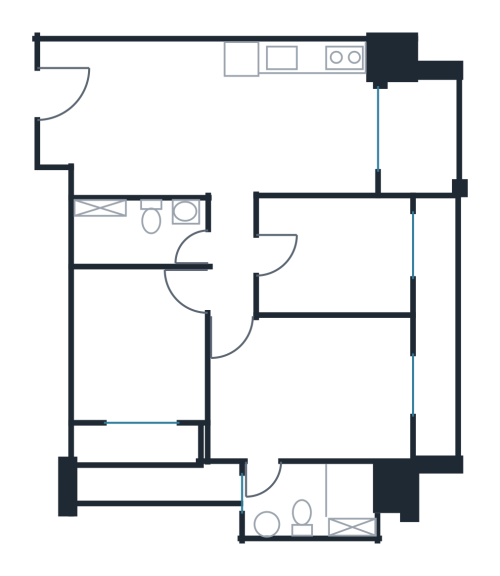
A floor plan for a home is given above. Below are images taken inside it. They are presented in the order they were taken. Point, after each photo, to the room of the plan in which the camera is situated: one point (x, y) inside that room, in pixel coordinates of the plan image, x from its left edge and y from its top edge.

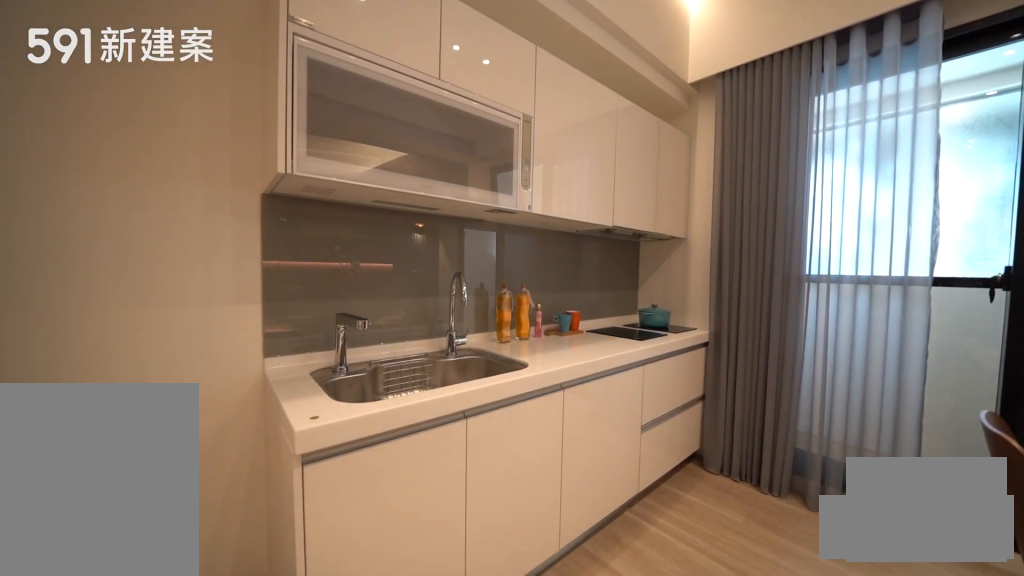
(296, 74)
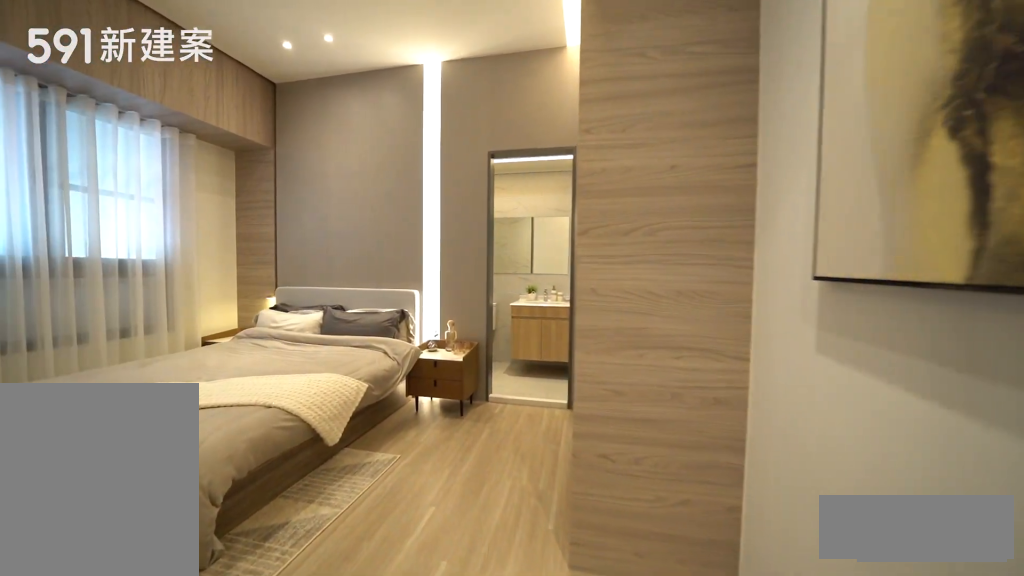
(313, 387)
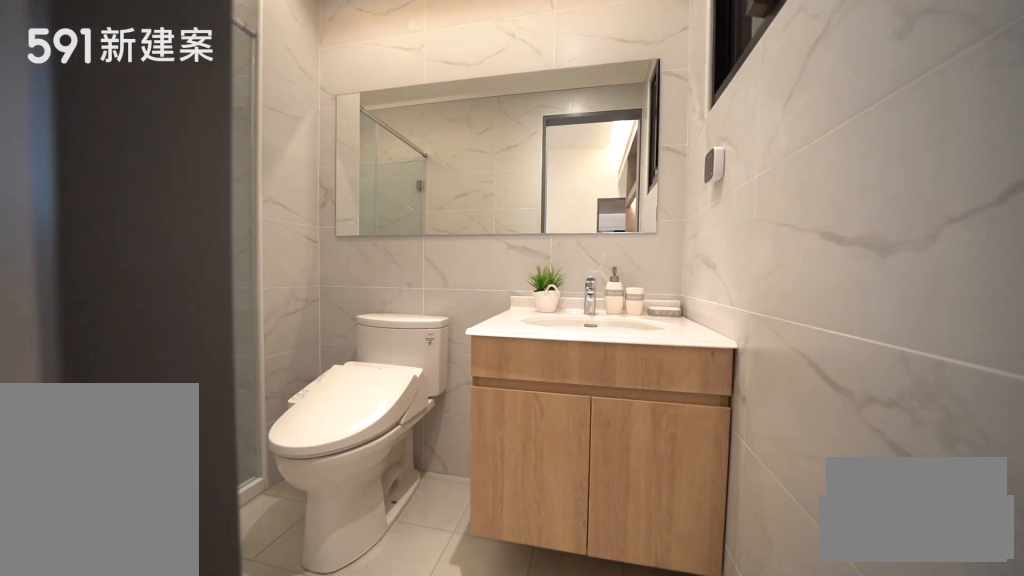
(307, 499)
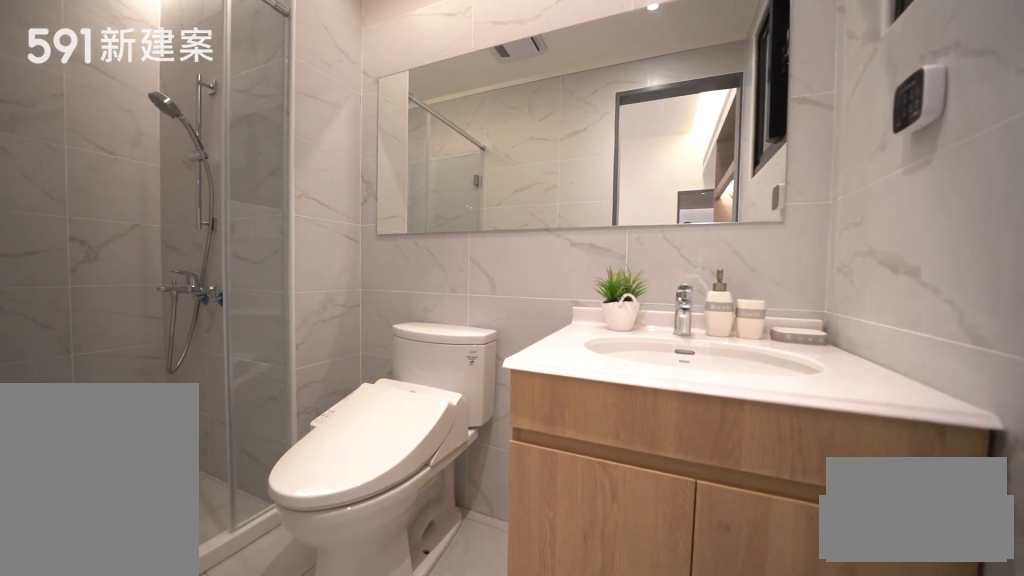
(307, 499)
